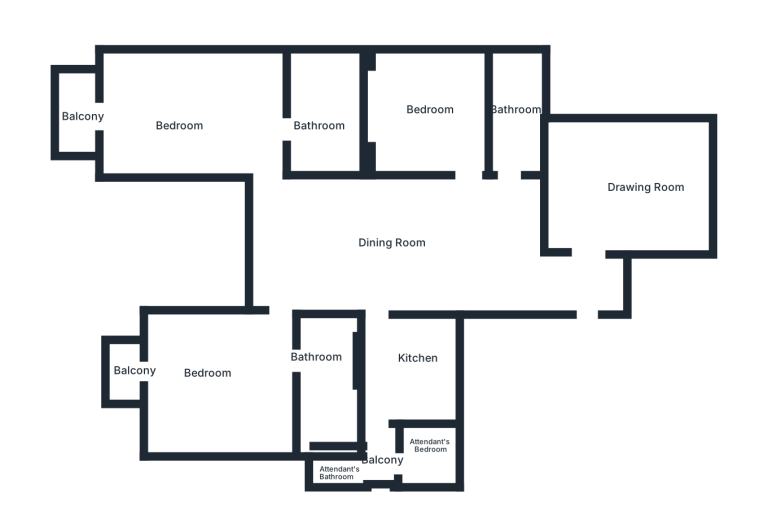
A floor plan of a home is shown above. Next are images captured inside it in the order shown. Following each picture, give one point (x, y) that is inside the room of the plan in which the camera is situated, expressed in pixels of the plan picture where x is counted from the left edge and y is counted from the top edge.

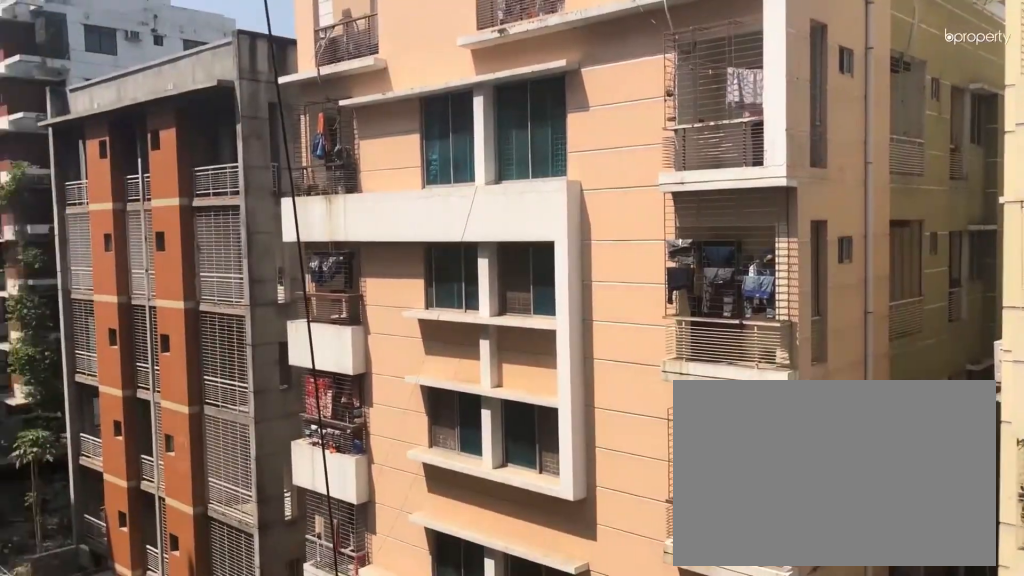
(130, 376)
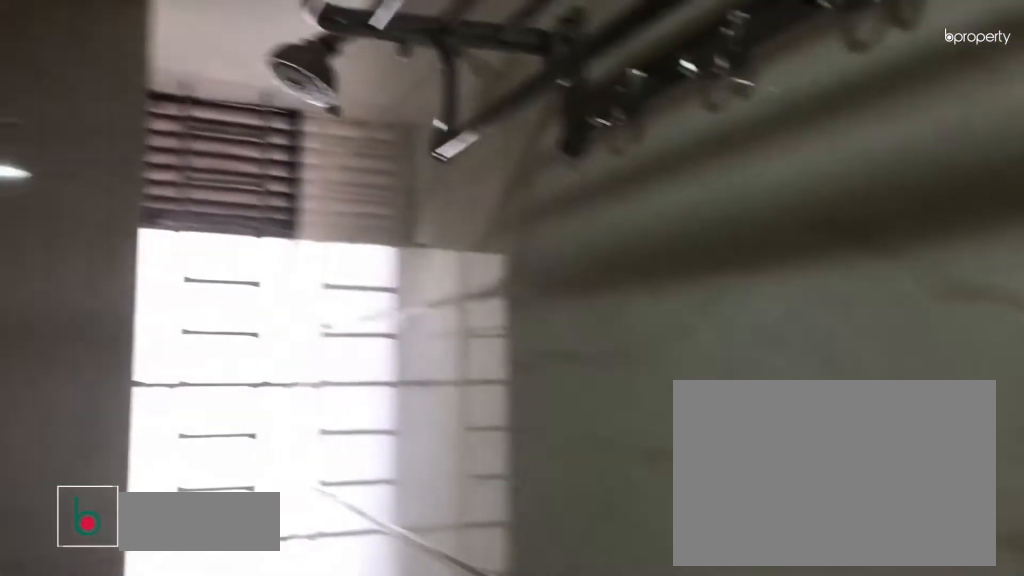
(330, 367)
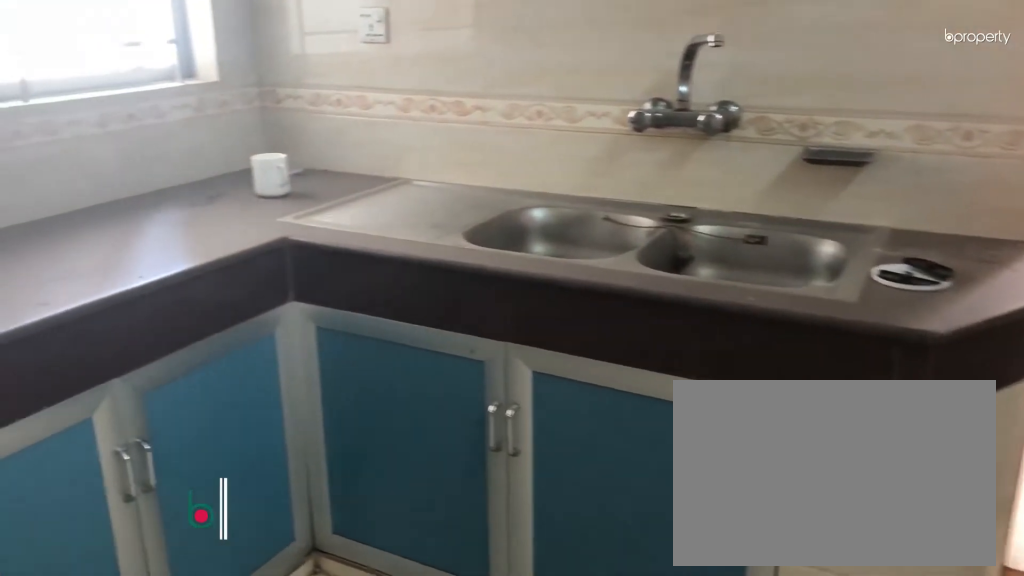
(415, 359)
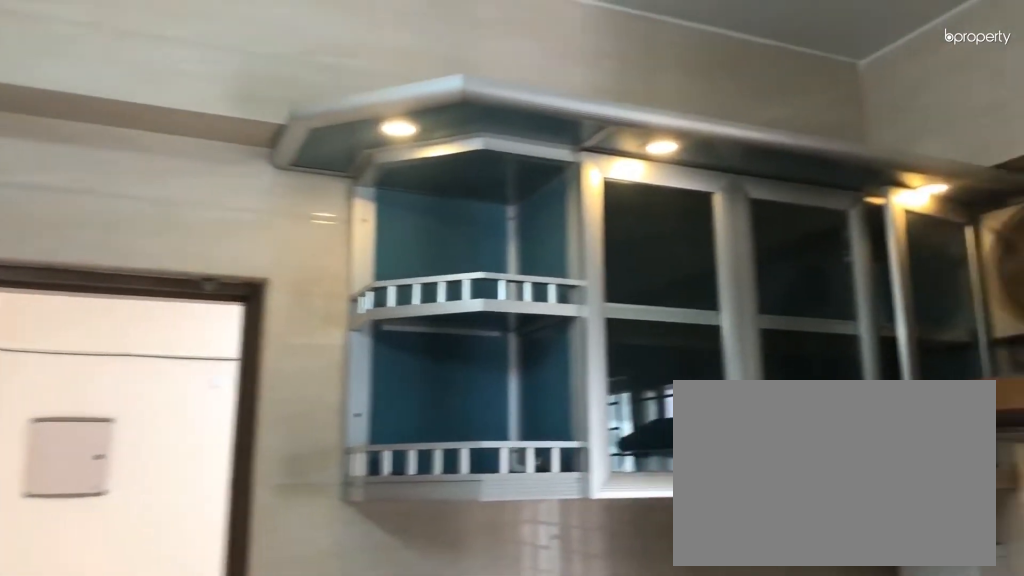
(415, 359)
